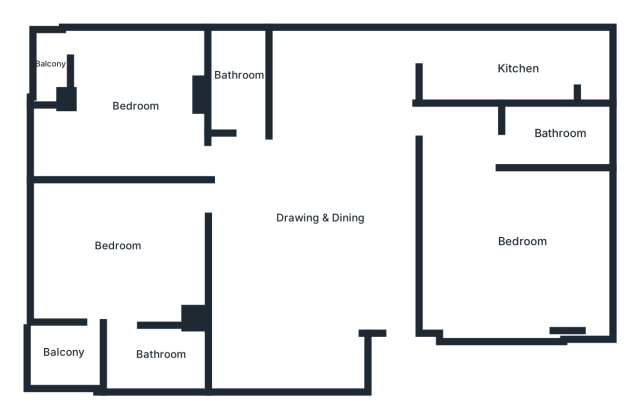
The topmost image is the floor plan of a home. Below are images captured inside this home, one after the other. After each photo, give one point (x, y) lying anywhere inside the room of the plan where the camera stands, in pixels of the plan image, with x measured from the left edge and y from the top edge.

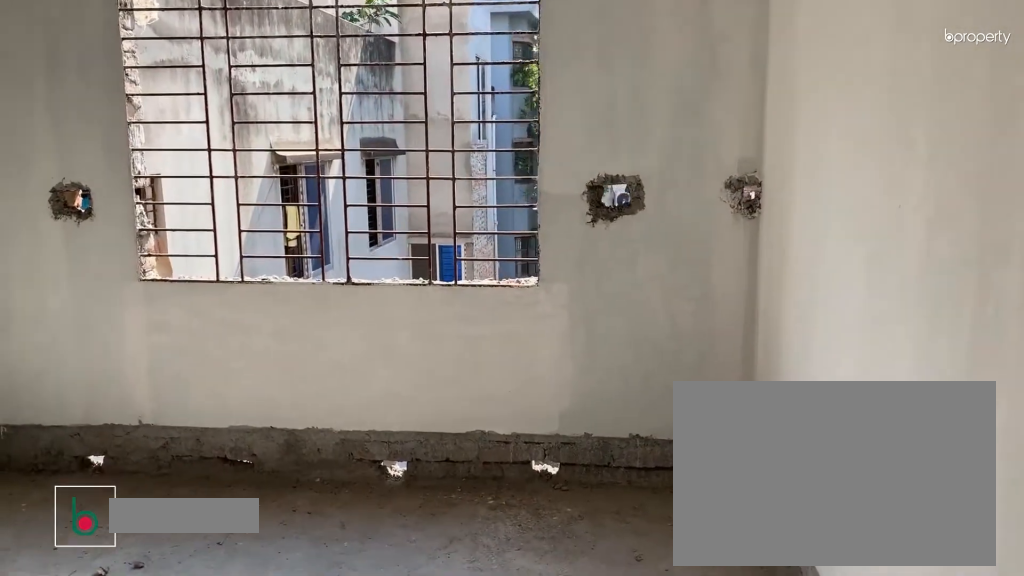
(122, 246)
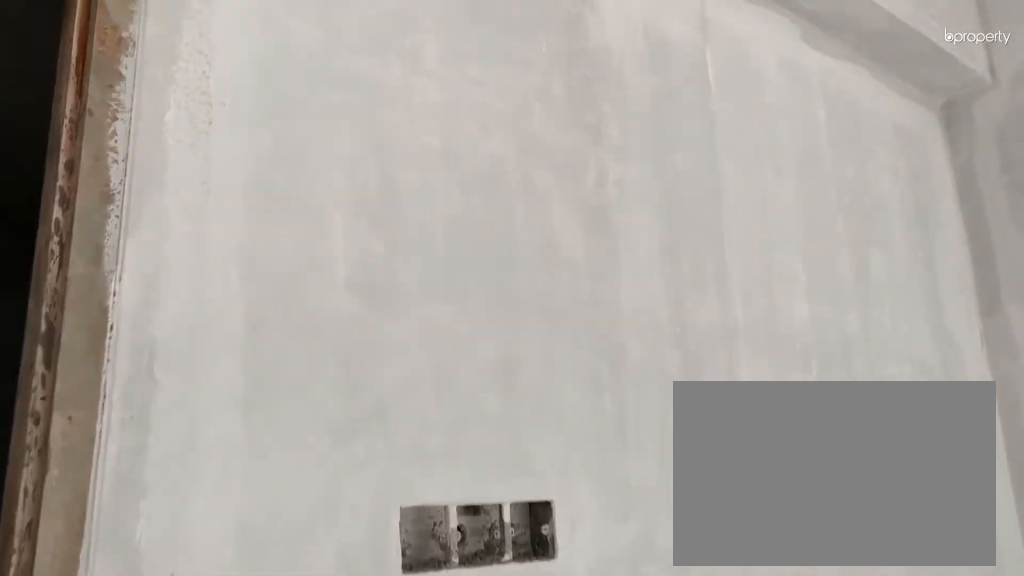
(122, 246)
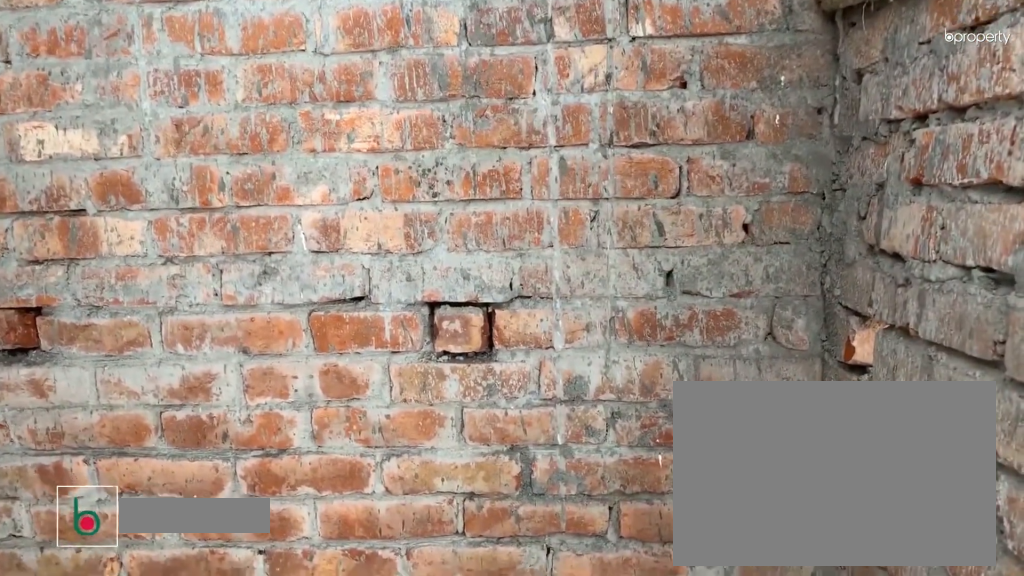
(156, 353)
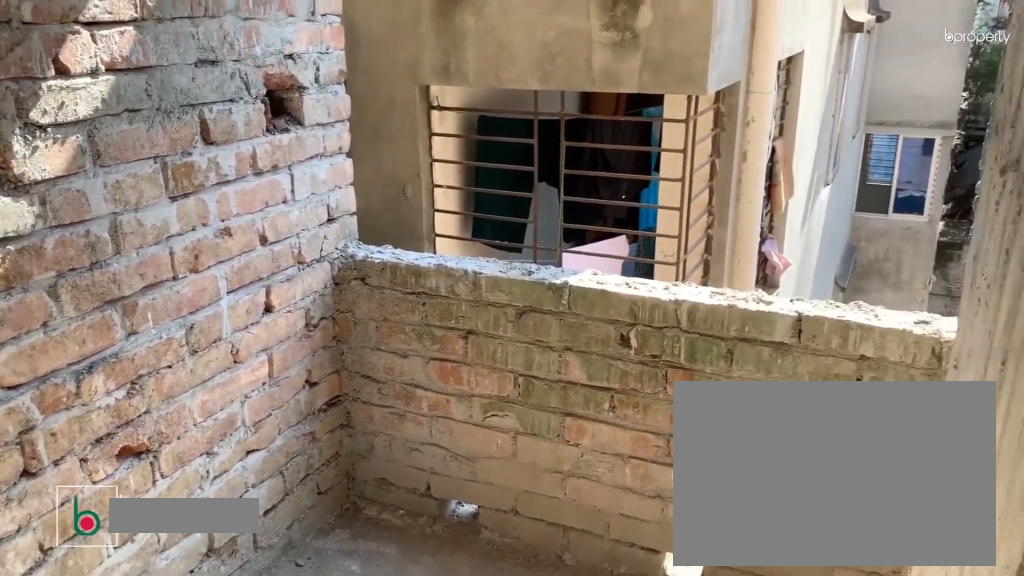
(61, 353)
